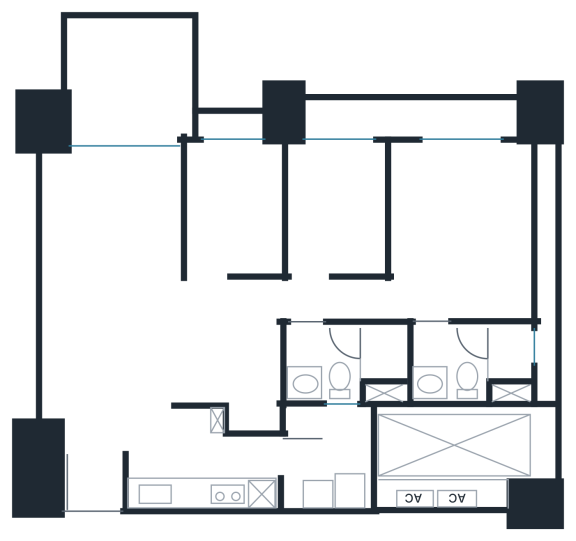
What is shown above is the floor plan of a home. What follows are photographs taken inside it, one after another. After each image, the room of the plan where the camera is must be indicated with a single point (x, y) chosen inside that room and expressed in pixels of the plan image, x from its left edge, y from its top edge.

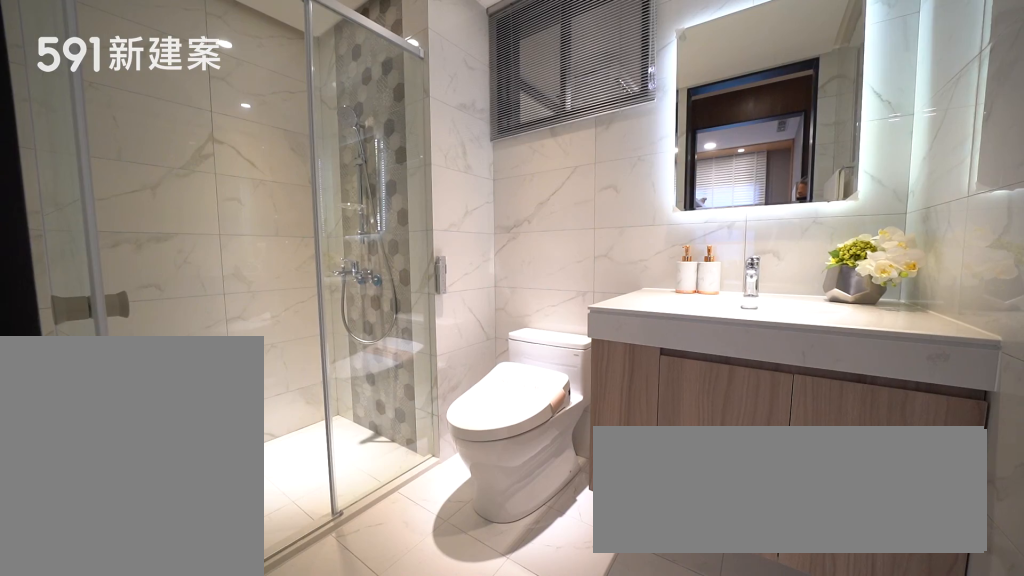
(349, 365)
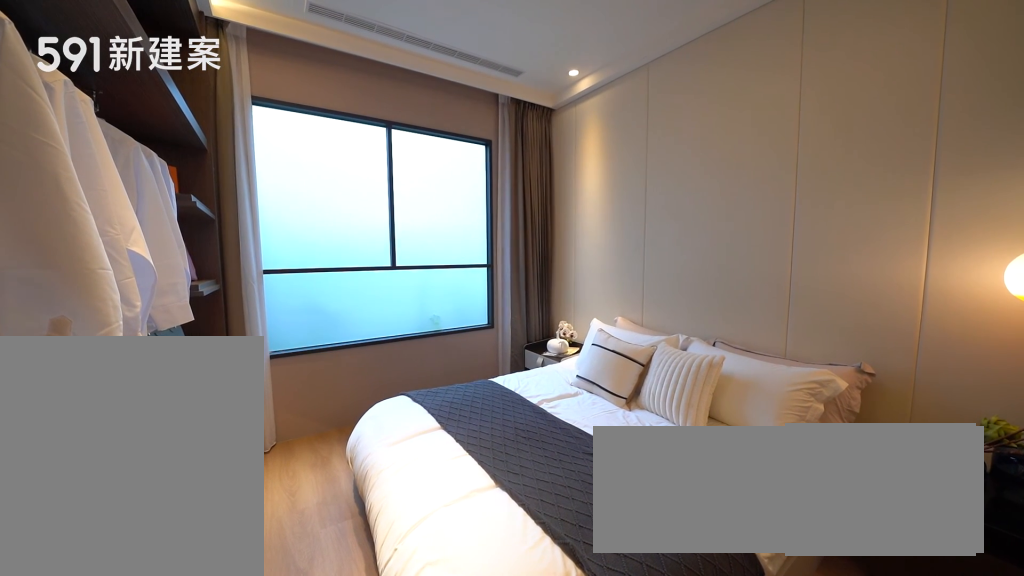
(465, 230)
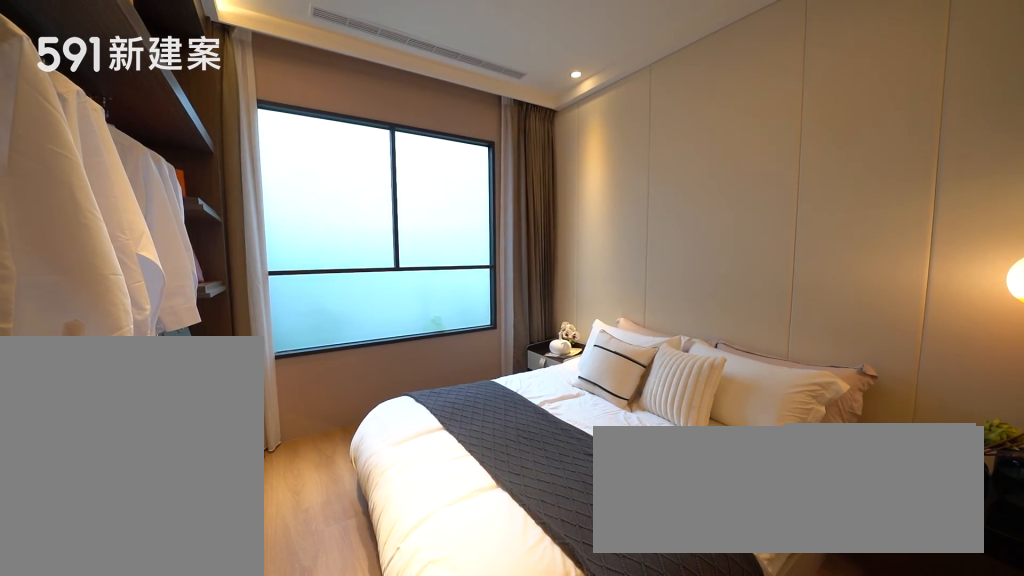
(465, 230)
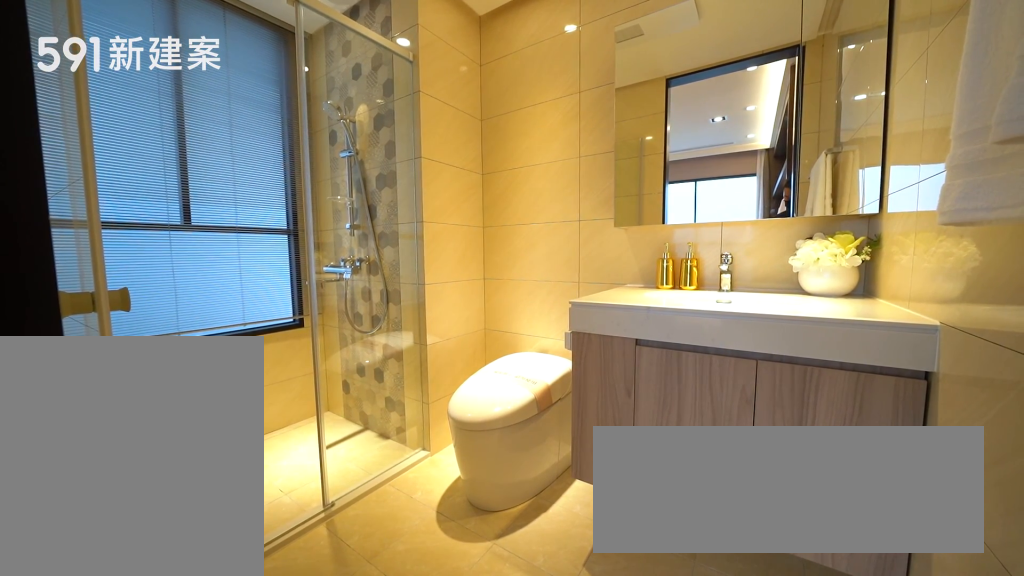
(478, 364)
